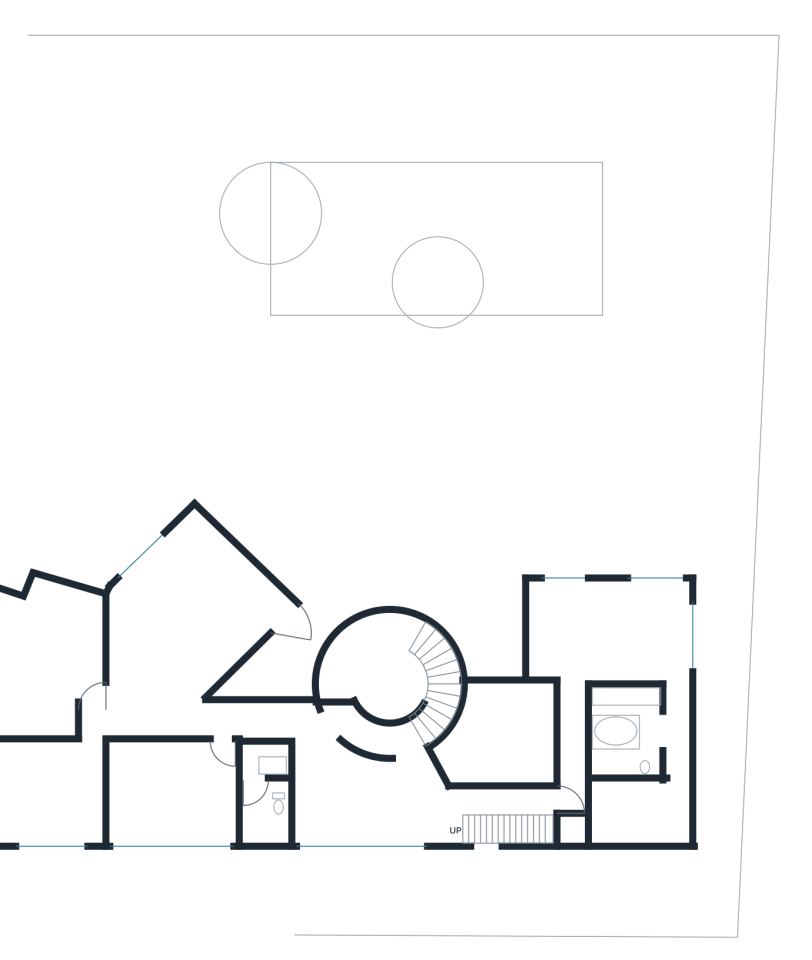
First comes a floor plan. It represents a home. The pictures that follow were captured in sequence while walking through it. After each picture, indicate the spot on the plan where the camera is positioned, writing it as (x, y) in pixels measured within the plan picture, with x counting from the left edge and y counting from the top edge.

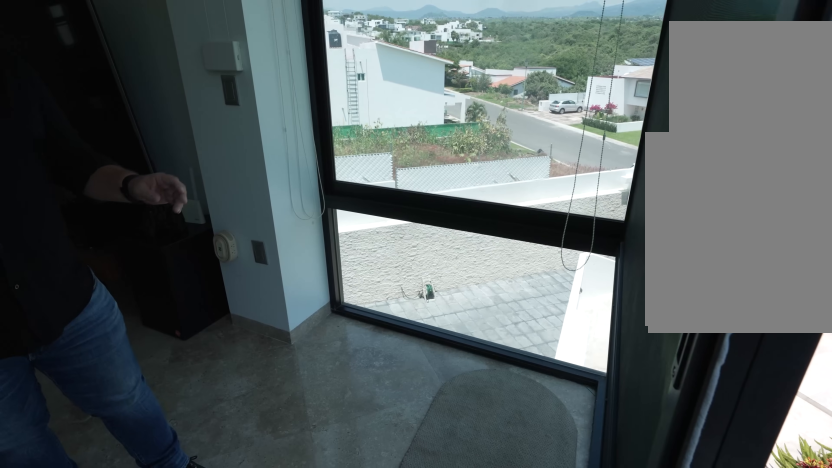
(195, 545)
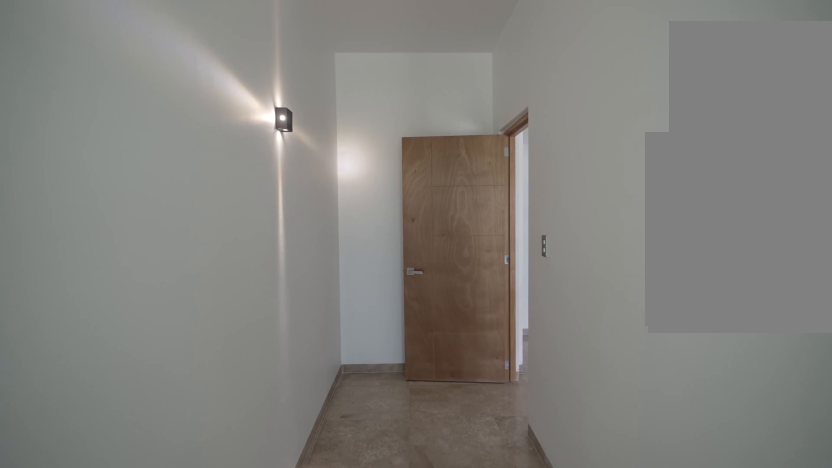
(569, 704)
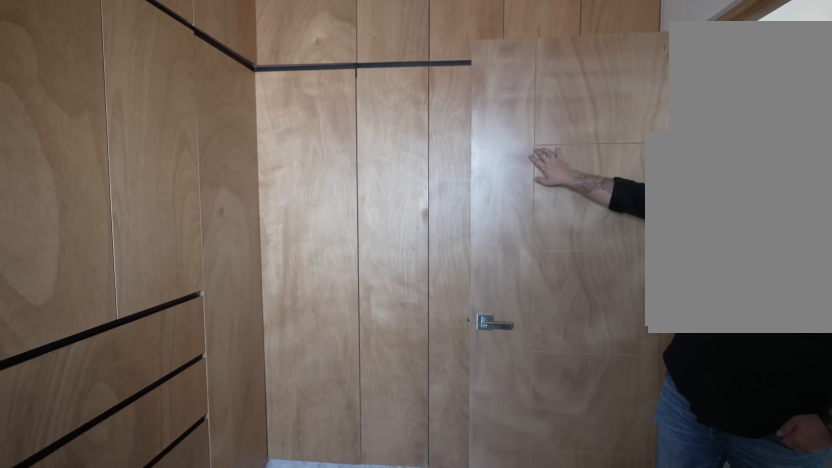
(633, 816)
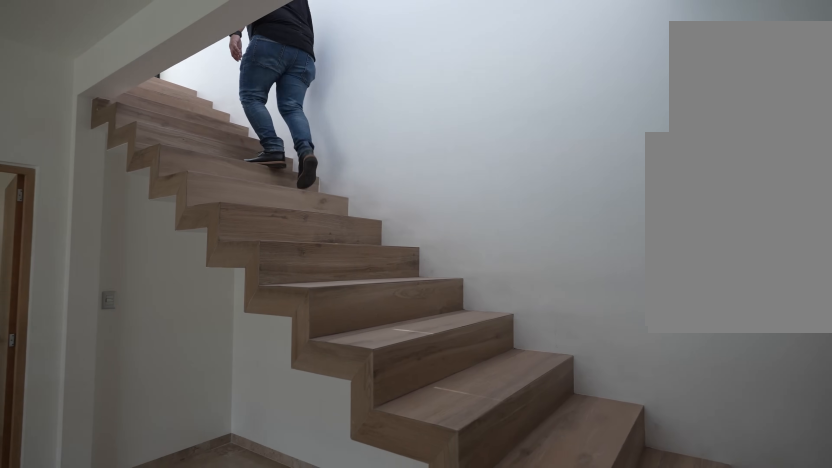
(463, 804)
